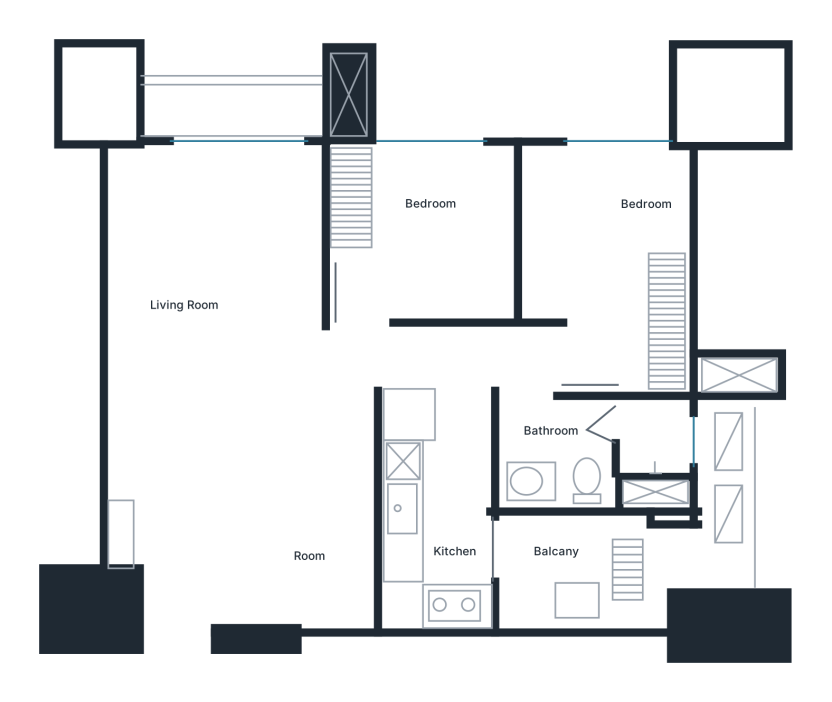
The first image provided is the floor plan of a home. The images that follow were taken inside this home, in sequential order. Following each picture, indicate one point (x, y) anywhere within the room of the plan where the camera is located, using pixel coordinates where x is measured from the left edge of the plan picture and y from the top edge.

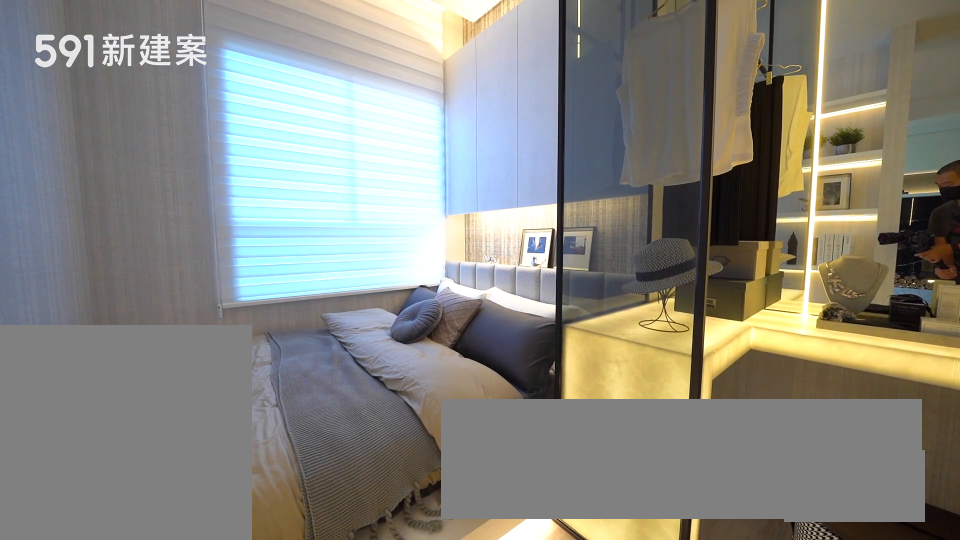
(612, 266)
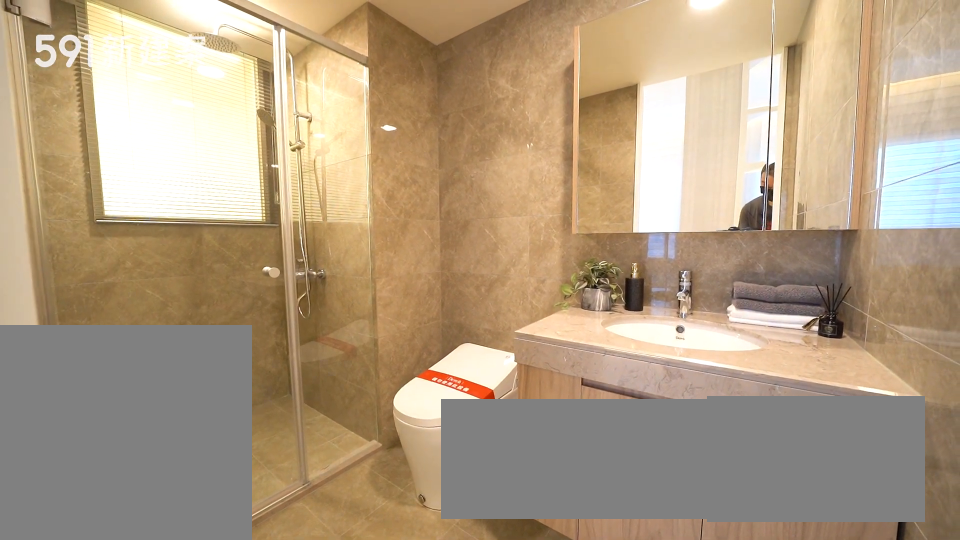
(600, 453)
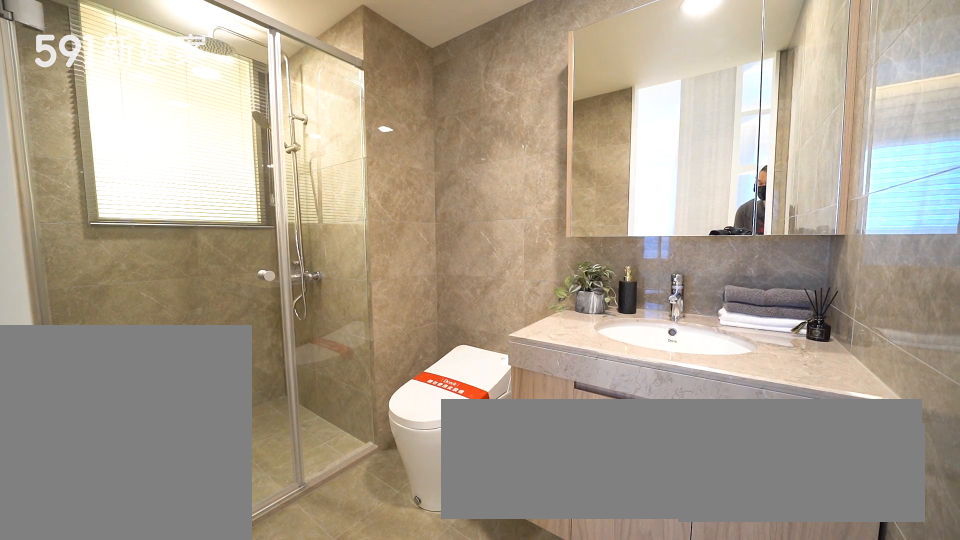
(600, 453)
